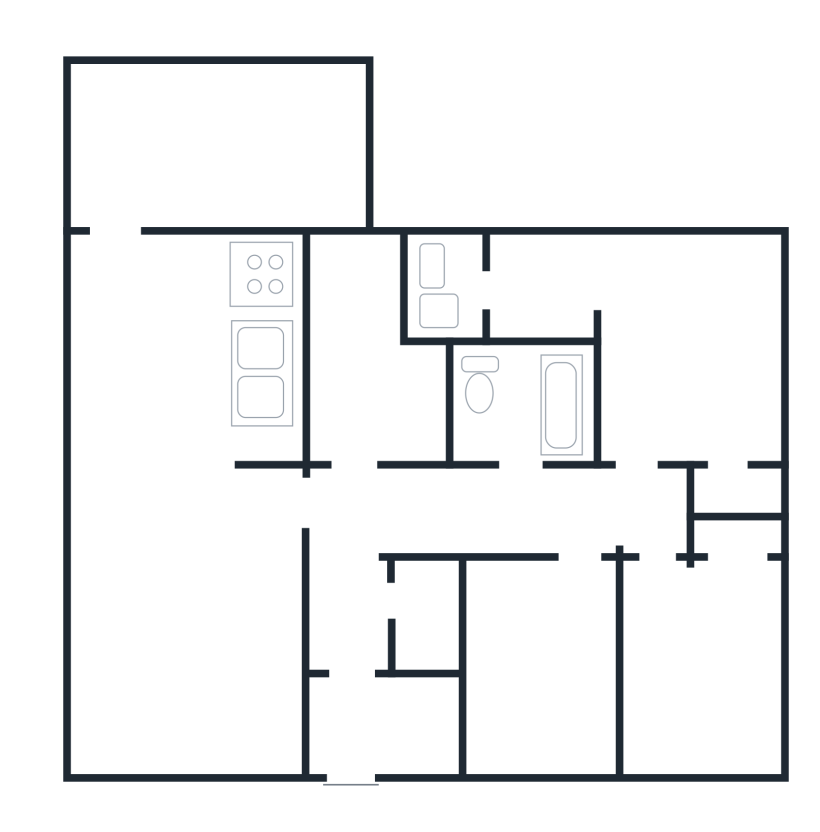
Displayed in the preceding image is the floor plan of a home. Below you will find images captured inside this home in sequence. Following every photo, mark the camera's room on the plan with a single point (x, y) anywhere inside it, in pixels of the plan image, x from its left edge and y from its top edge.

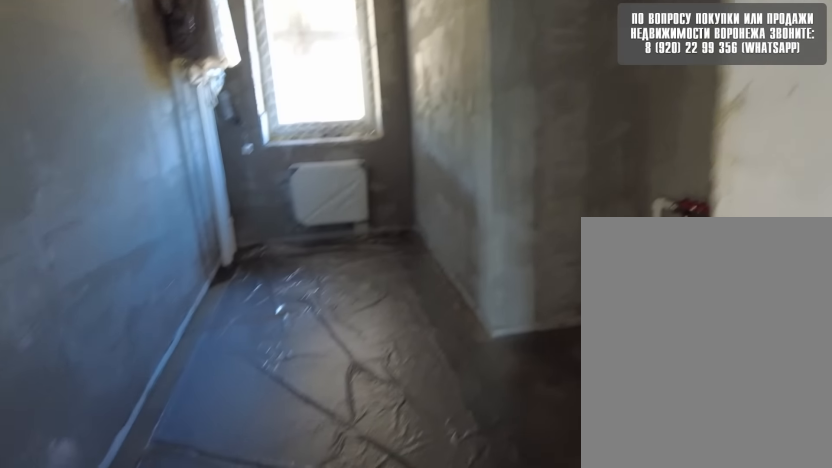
(376, 453)
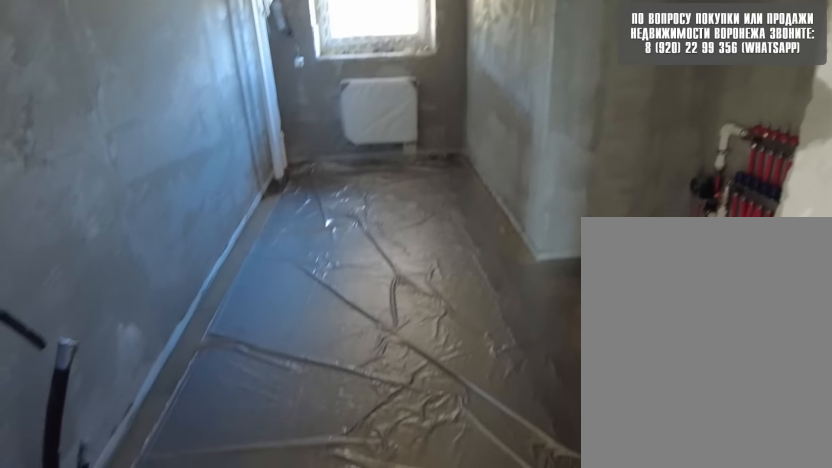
(380, 433)
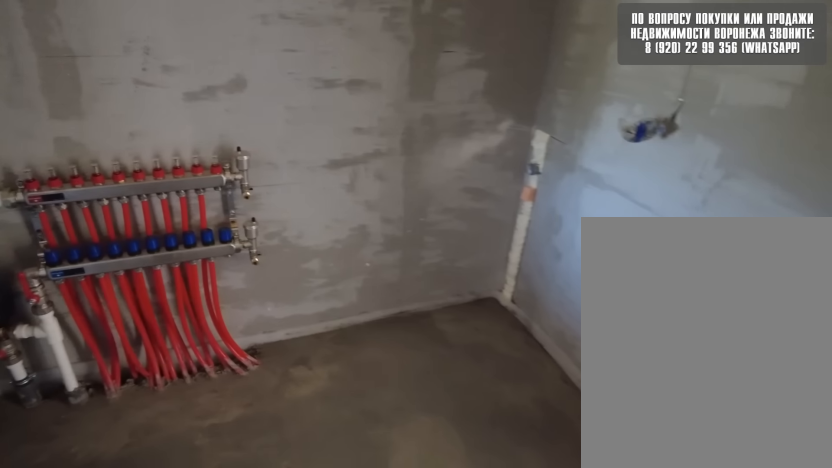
(384, 416)
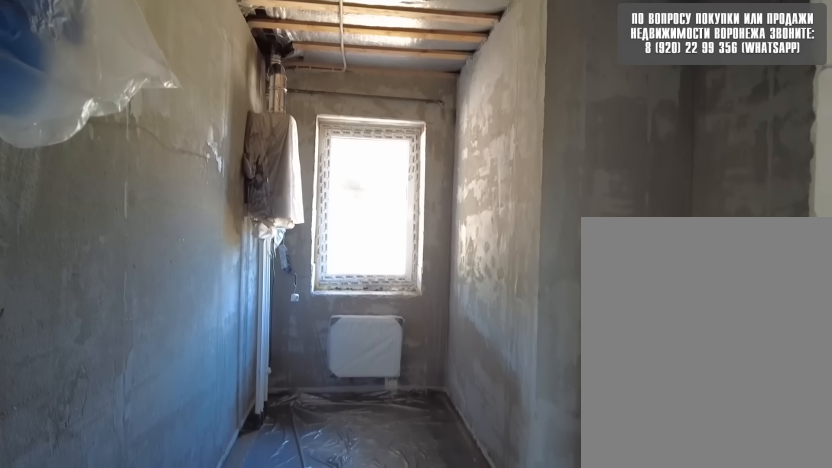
(384, 413)
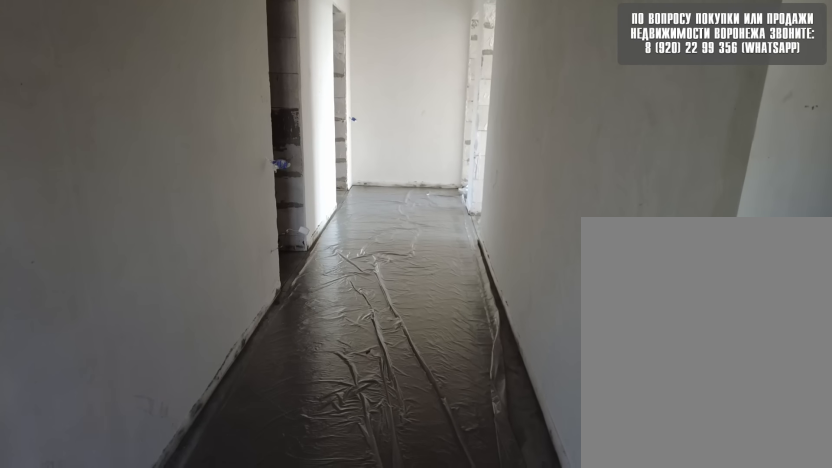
(366, 538)
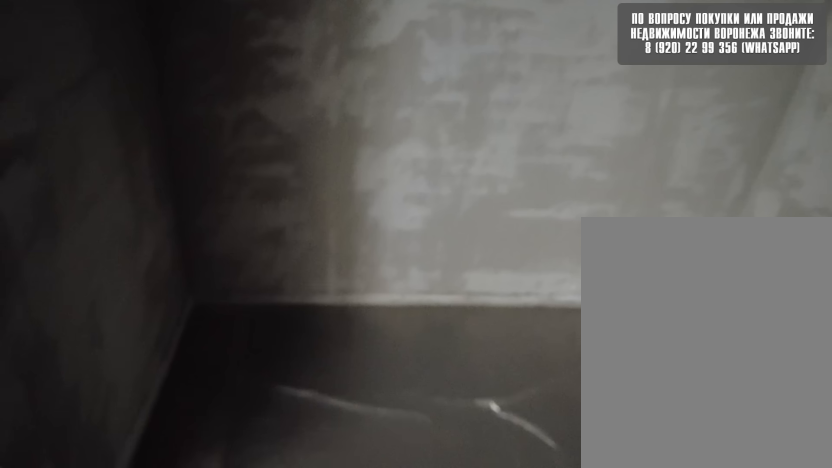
(545, 538)
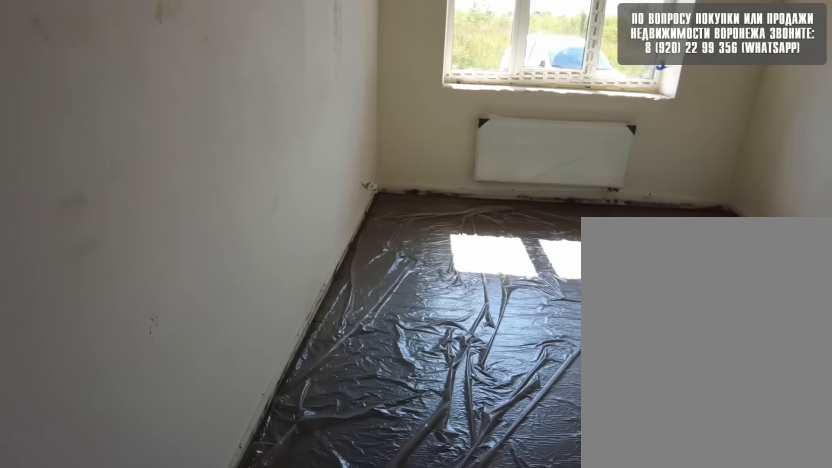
(554, 587)
